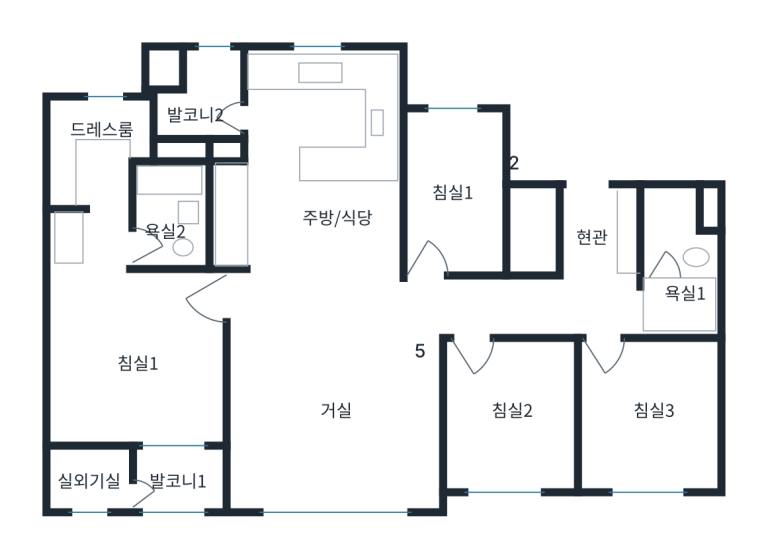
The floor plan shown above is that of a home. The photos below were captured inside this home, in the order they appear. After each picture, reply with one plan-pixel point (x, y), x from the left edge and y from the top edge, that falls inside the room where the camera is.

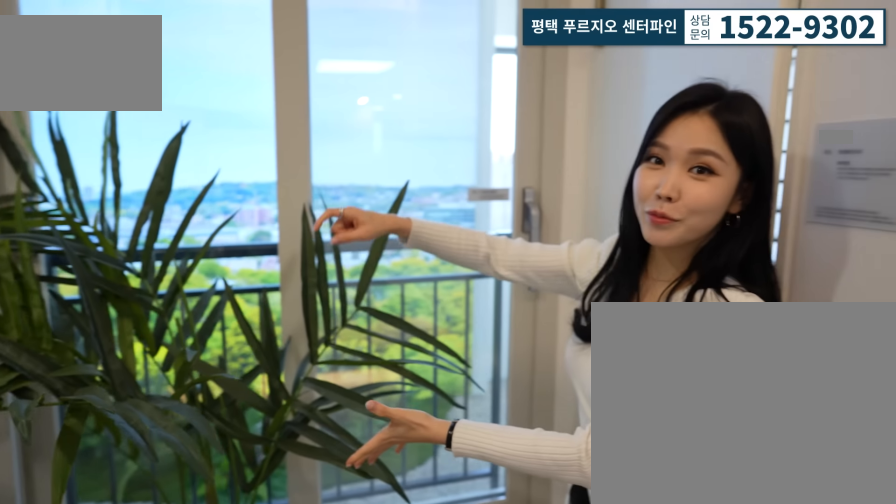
(179, 471)
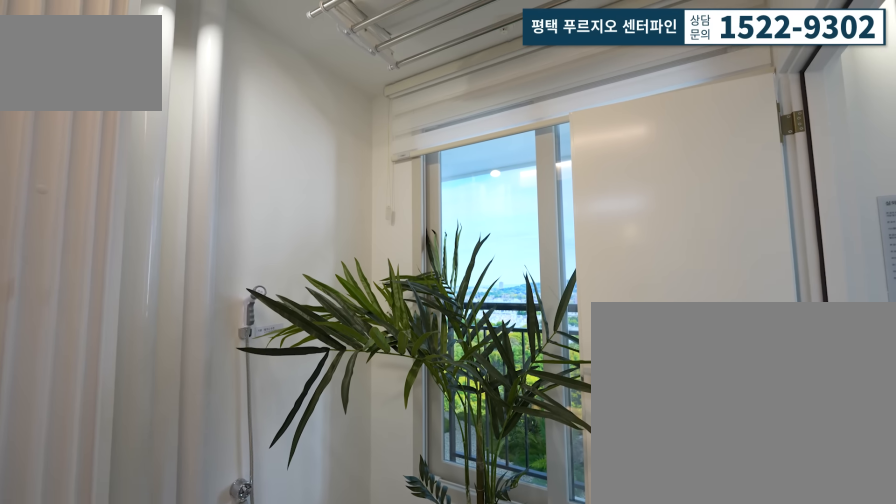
(169, 470)
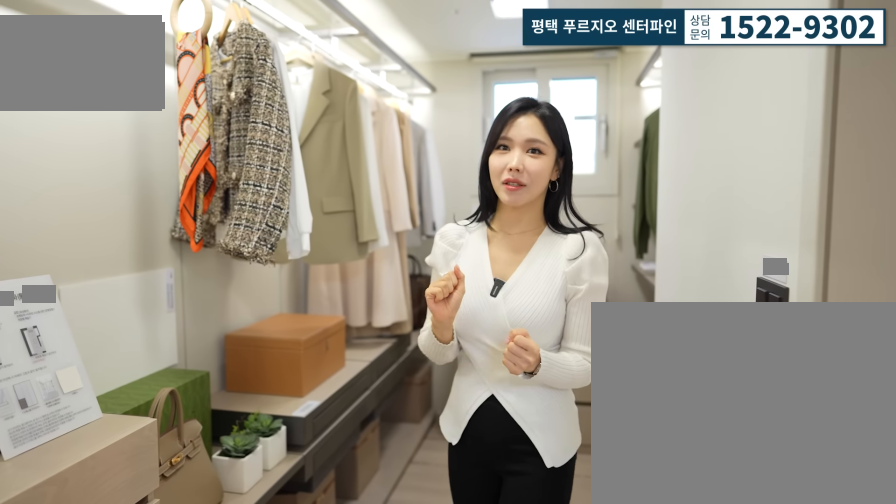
(99, 178)
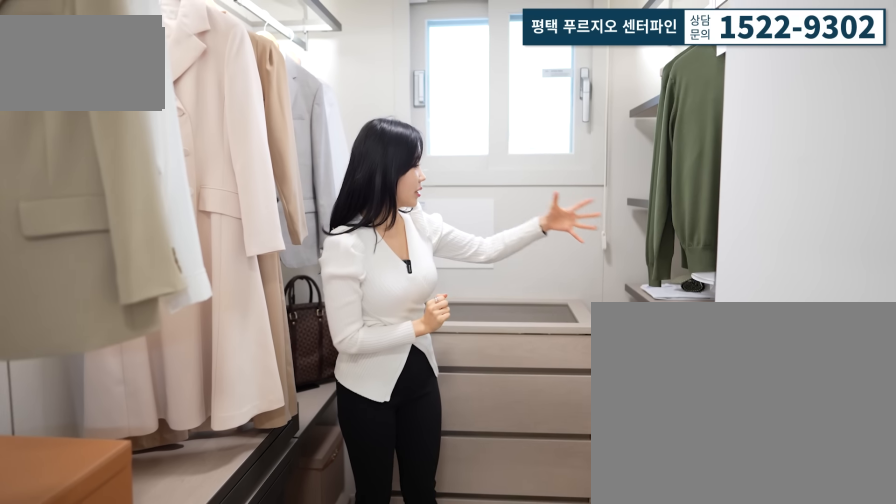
(100, 178)
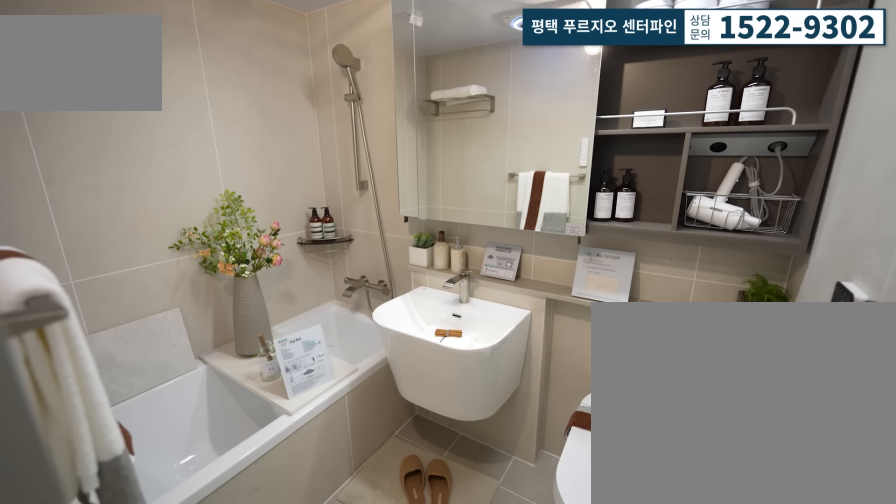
(168, 242)
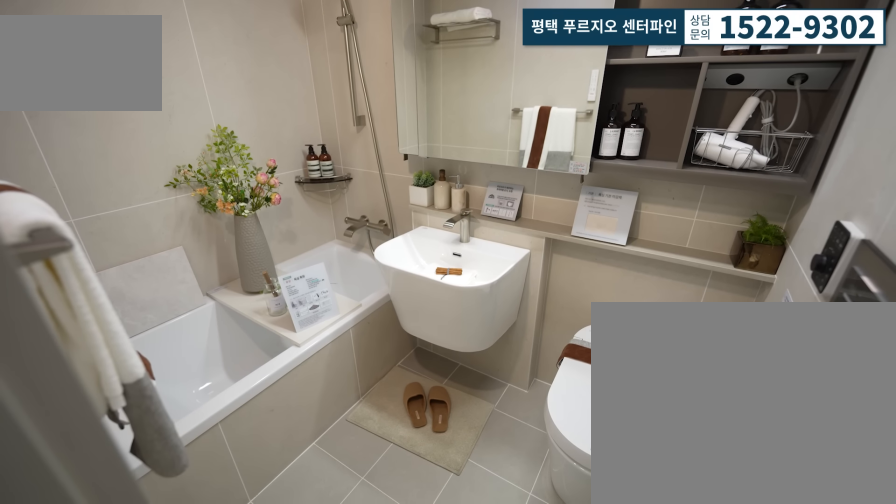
(191, 223)
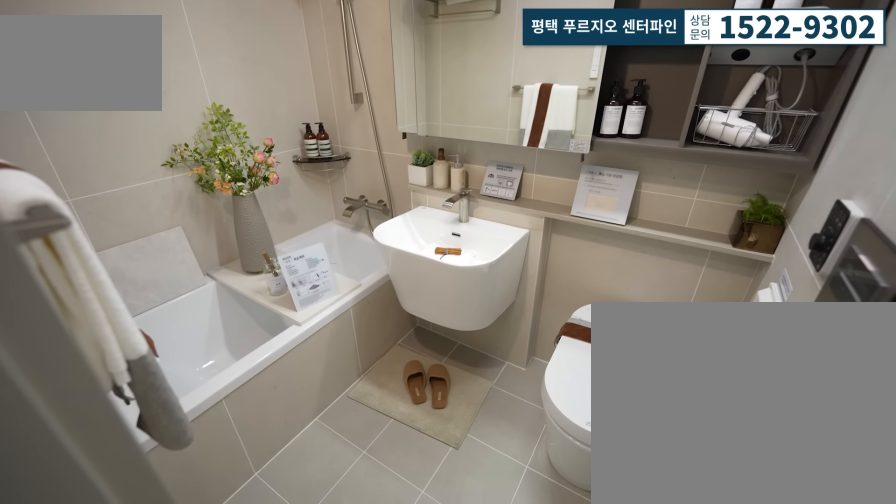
(168, 242)
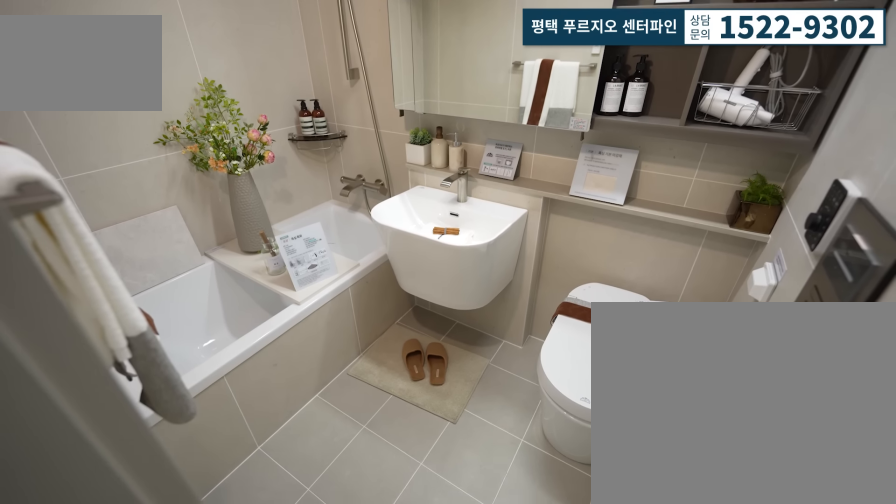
(191, 224)
